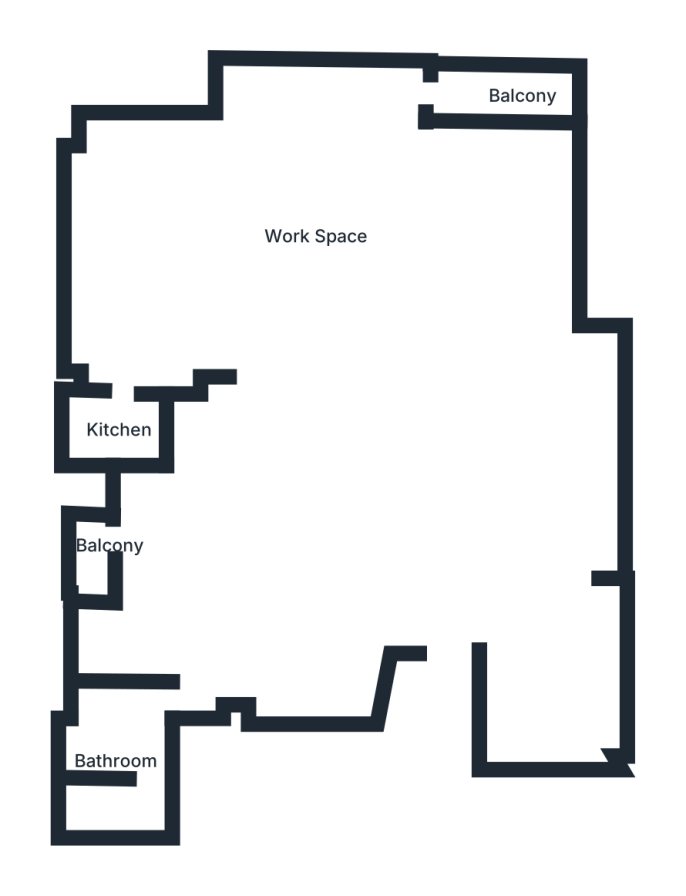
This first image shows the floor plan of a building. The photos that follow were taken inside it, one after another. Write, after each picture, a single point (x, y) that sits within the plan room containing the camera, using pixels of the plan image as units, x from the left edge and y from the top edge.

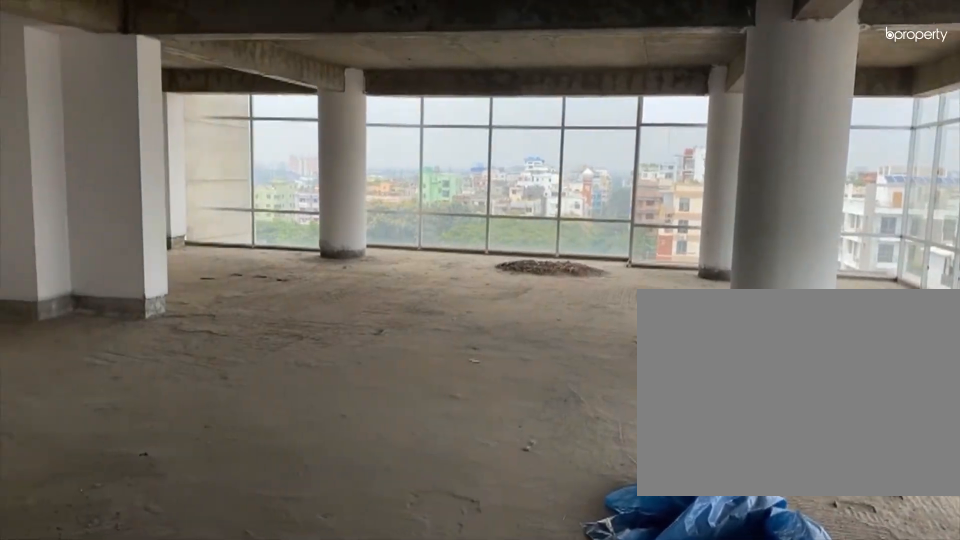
(378, 508)
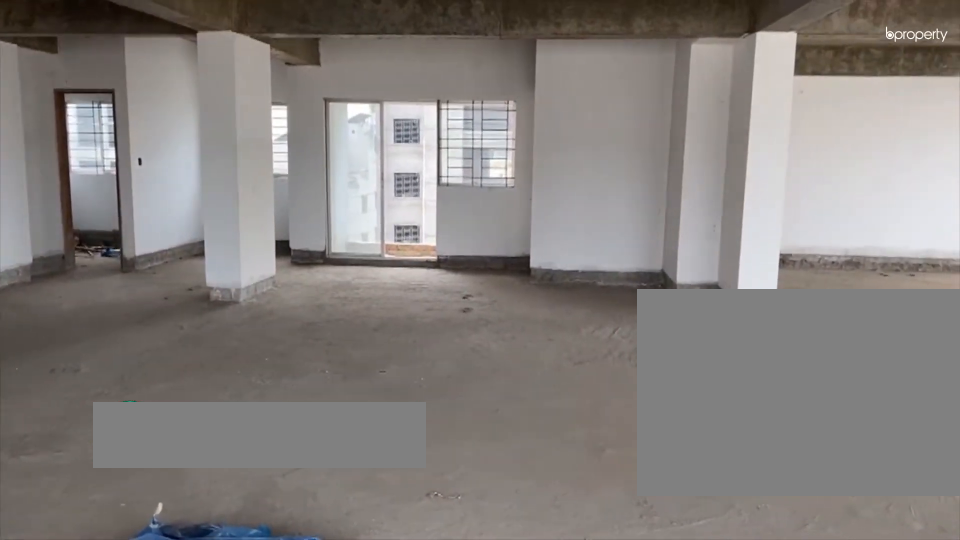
(508, 519)
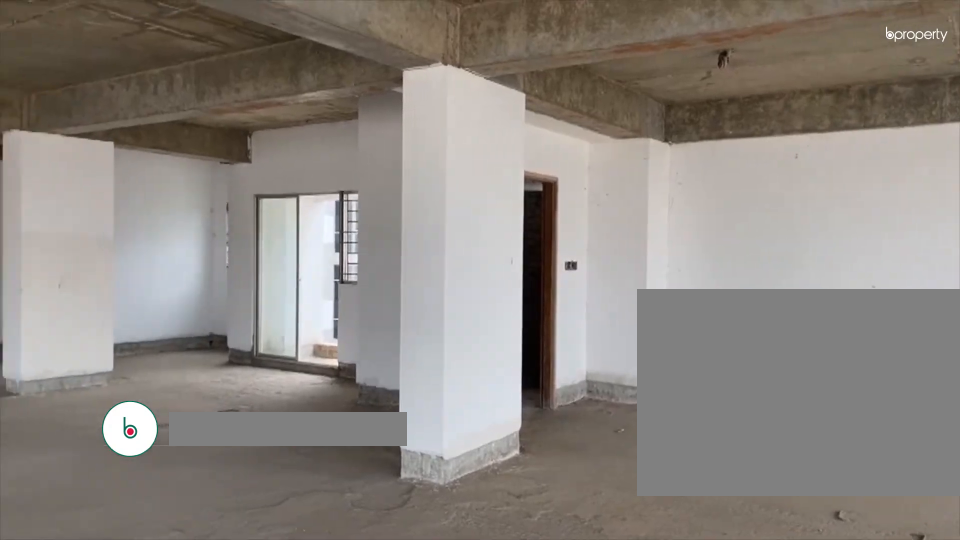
(274, 304)
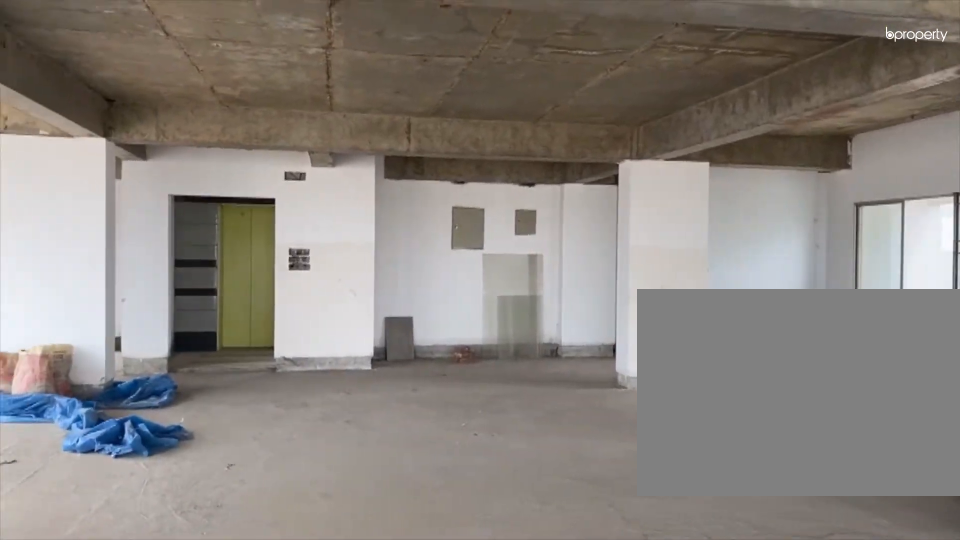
(274, 304)
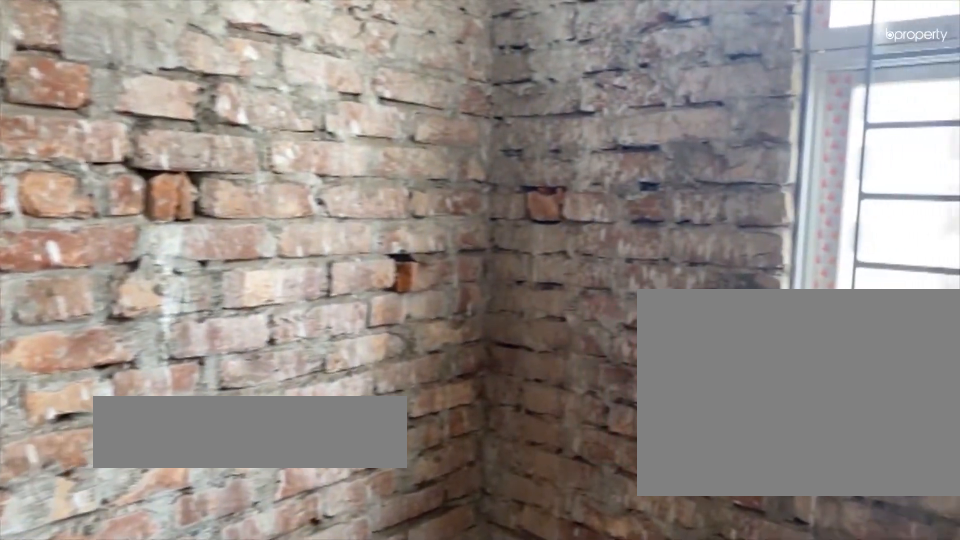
(119, 430)
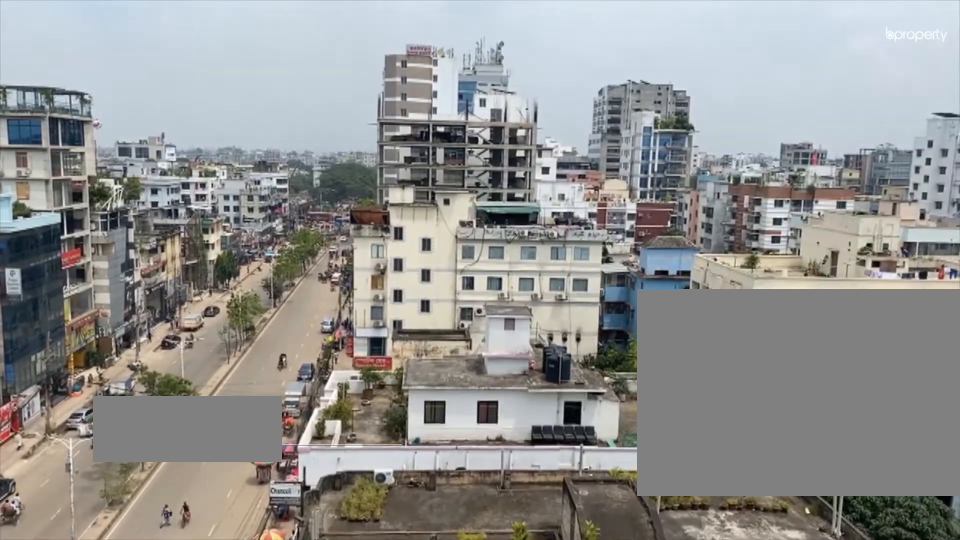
(493, 94)
